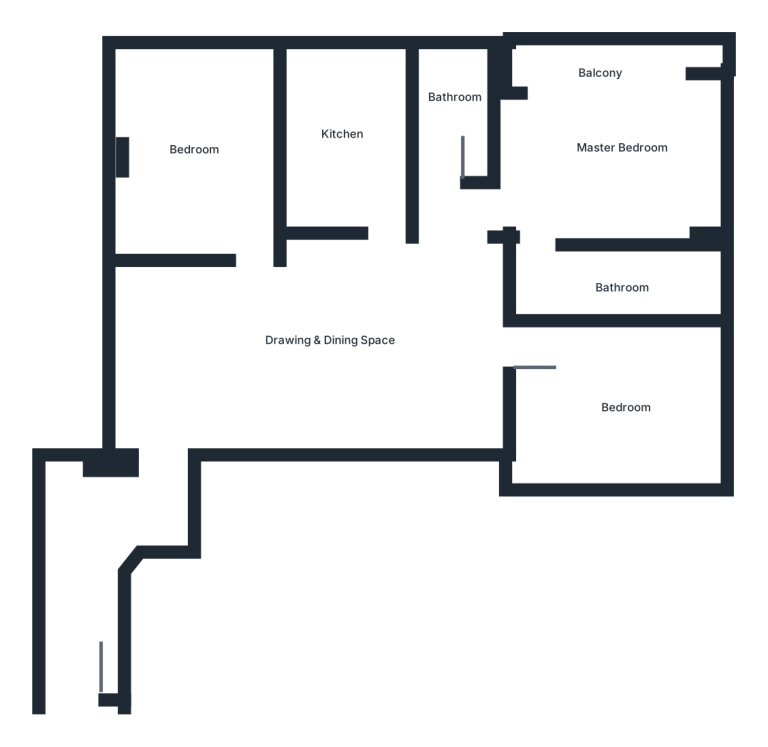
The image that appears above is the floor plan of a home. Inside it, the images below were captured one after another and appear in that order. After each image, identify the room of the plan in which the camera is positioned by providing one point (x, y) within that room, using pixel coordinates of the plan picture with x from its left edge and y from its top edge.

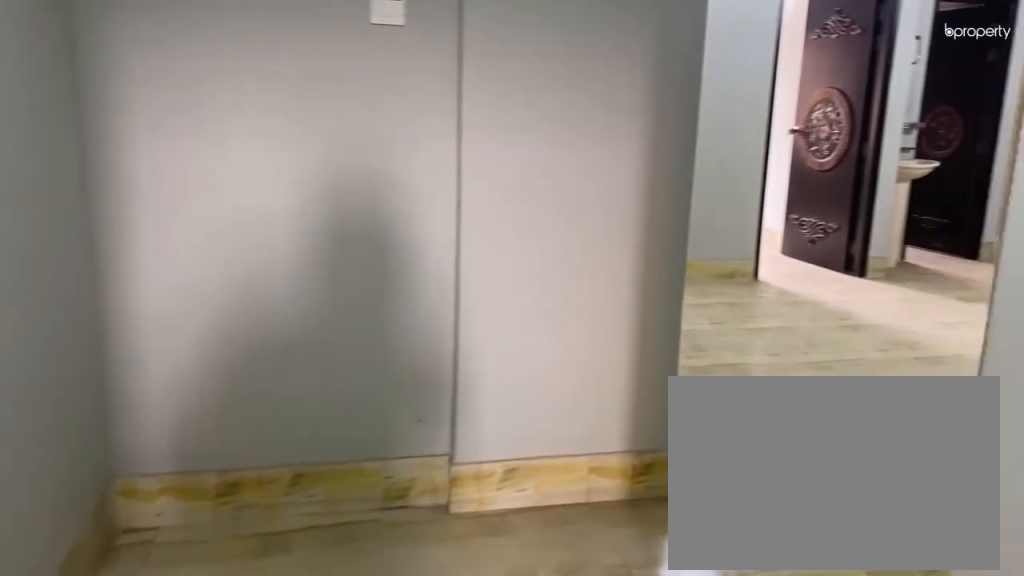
(78, 623)
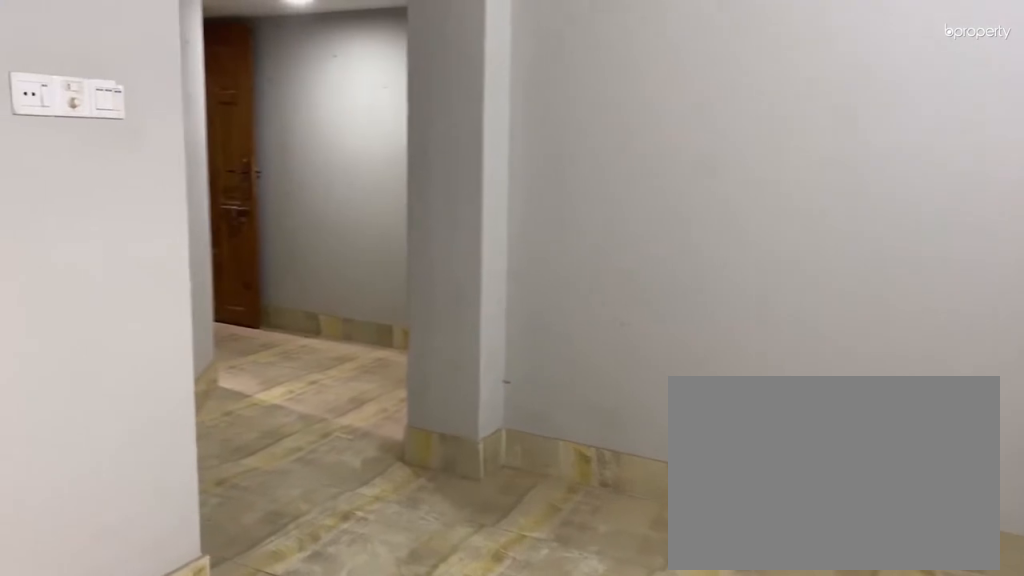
(325, 314)
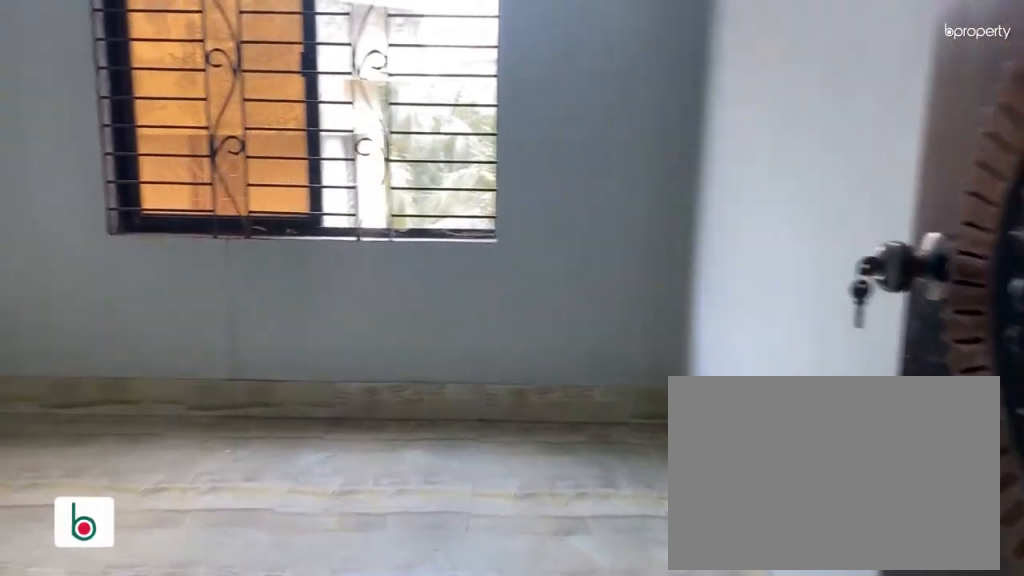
(282, 275)
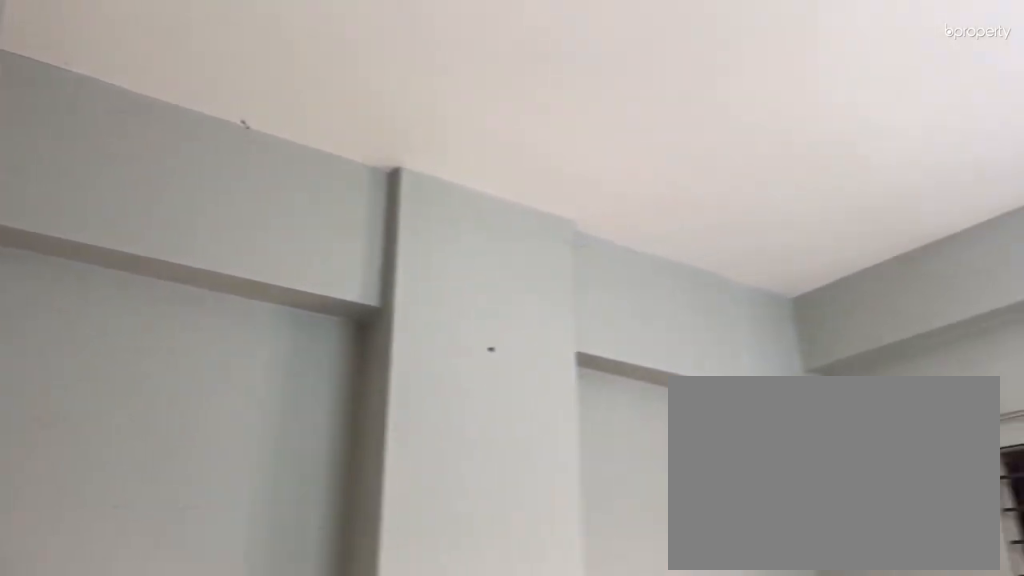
(185, 175)
